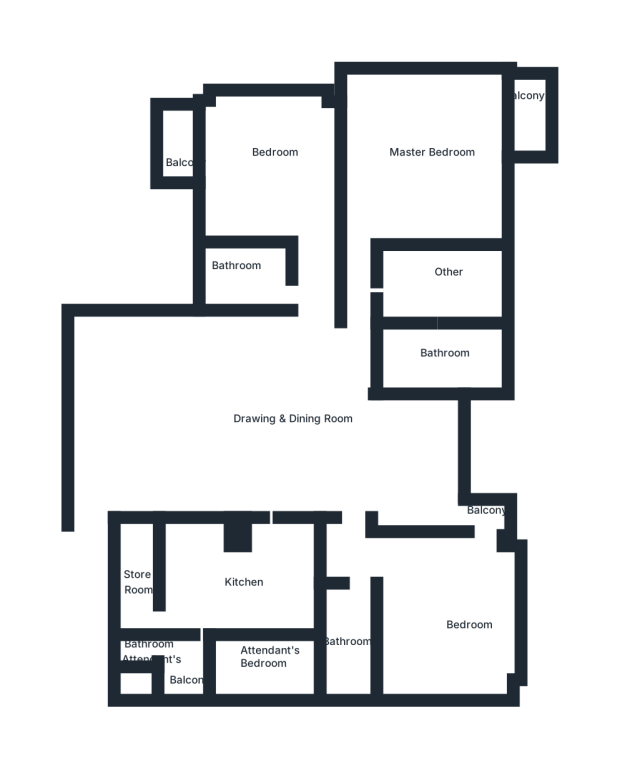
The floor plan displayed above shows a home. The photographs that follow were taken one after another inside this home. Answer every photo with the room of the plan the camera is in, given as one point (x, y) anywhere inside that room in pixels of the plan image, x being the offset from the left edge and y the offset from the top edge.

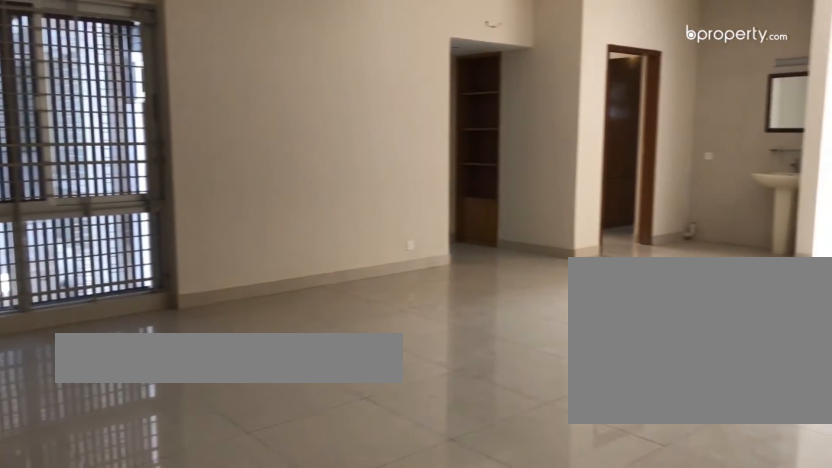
(247, 432)
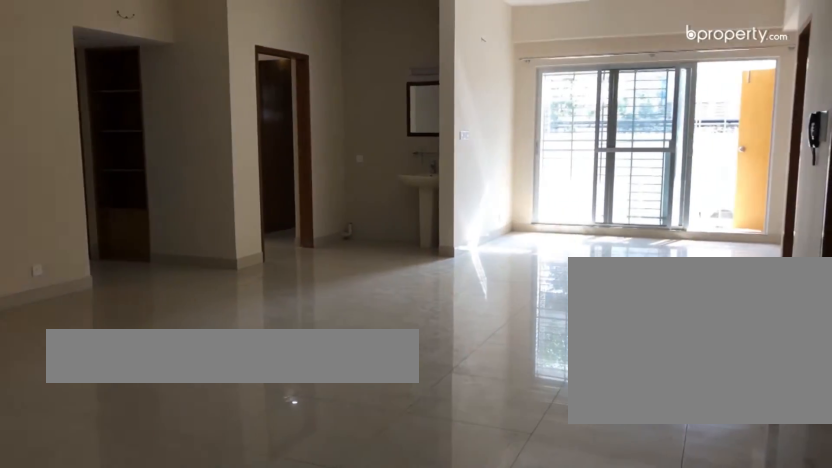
(247, 432)
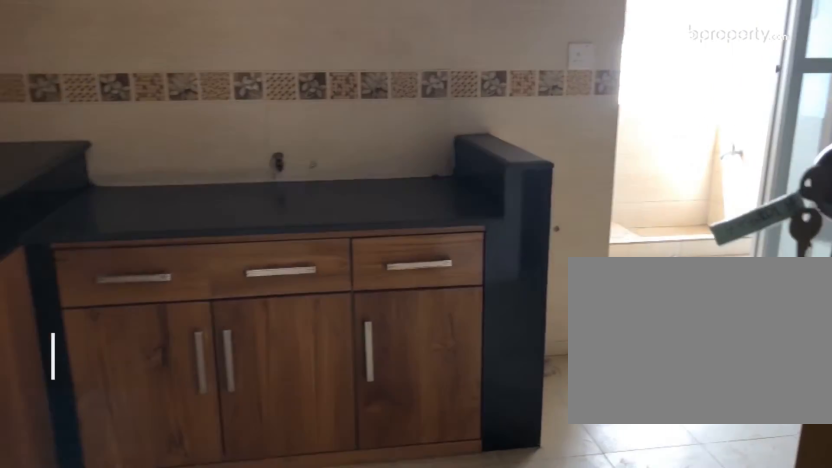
(265, 585)
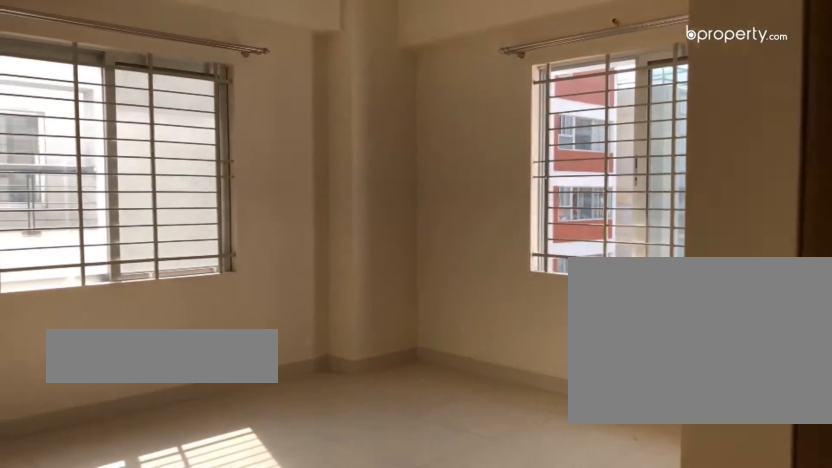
(454, 611)
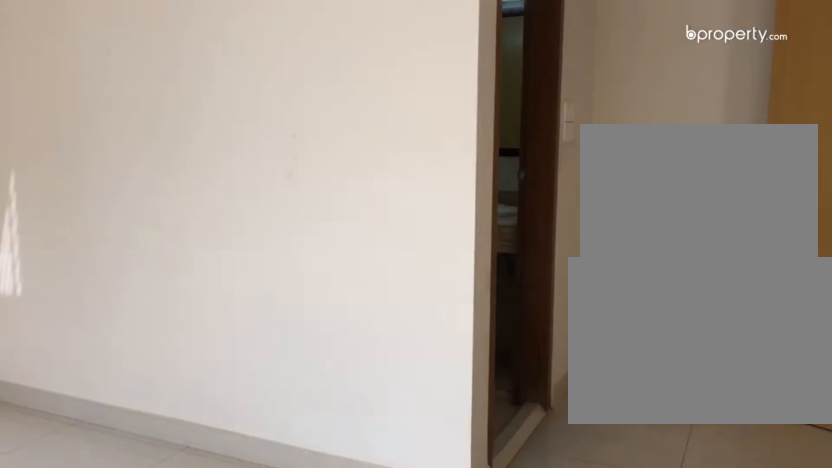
(451, 609)
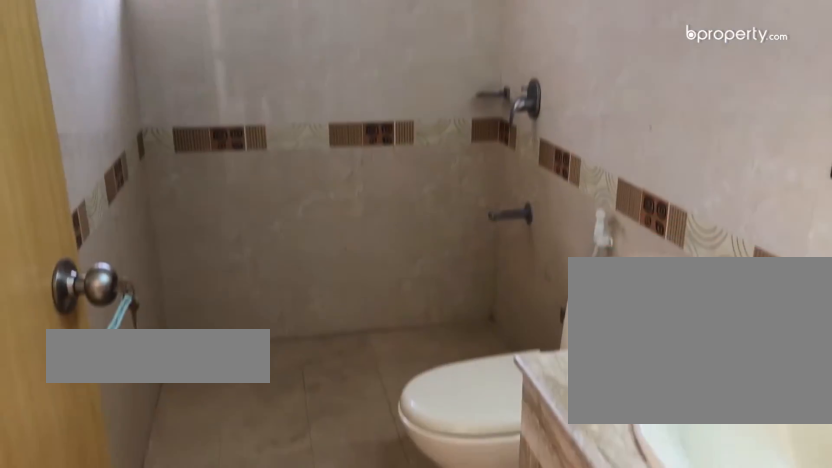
(345, 634)
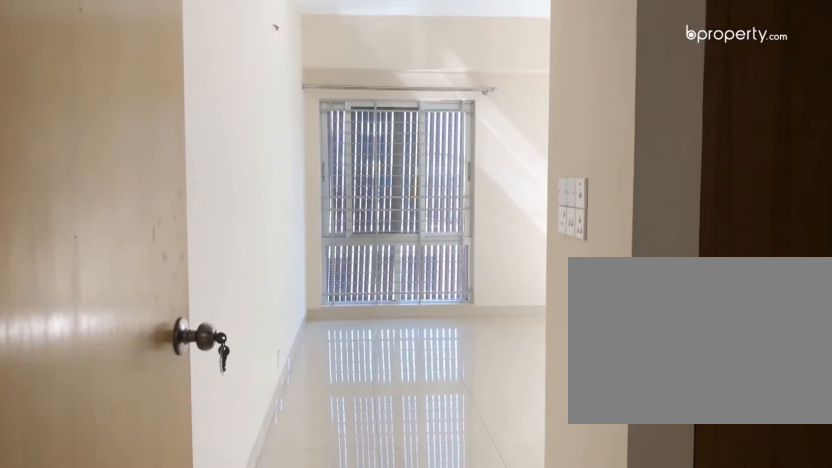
(359, 344)
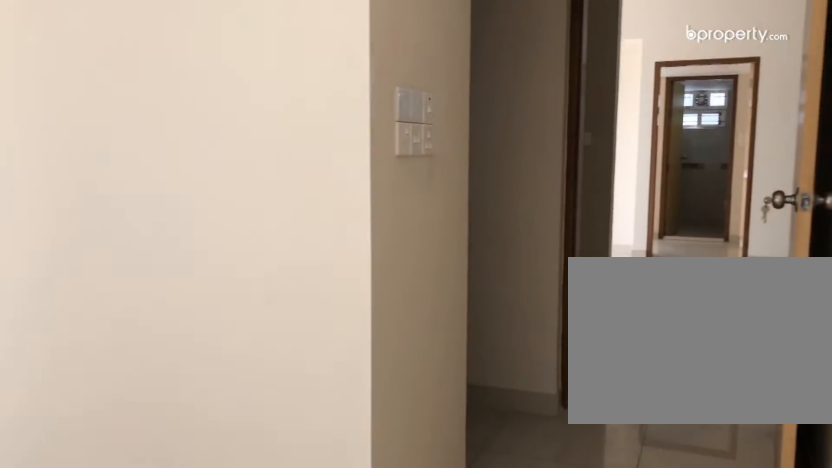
(423, 158)
